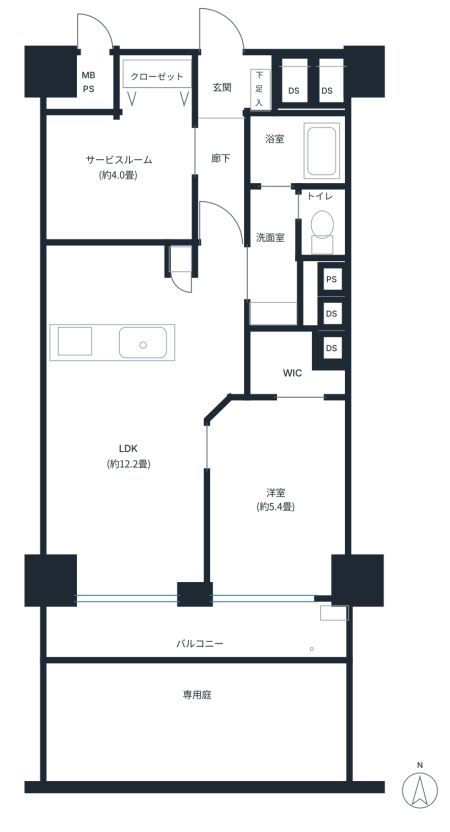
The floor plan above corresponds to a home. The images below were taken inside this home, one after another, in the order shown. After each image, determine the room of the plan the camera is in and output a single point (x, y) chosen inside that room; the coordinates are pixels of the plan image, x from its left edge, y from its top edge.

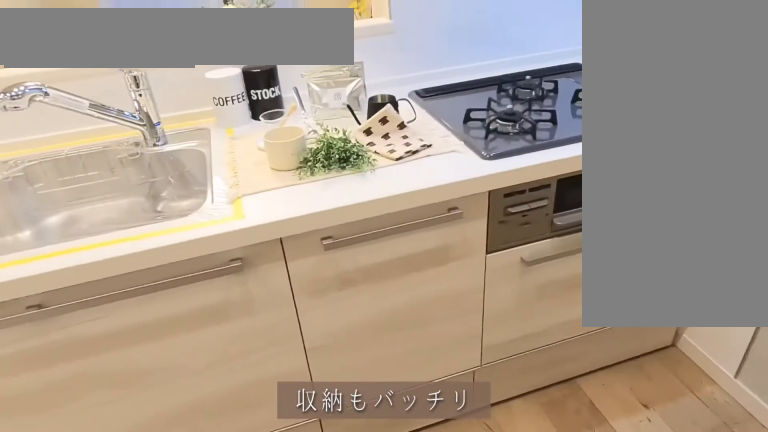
(120, 286)
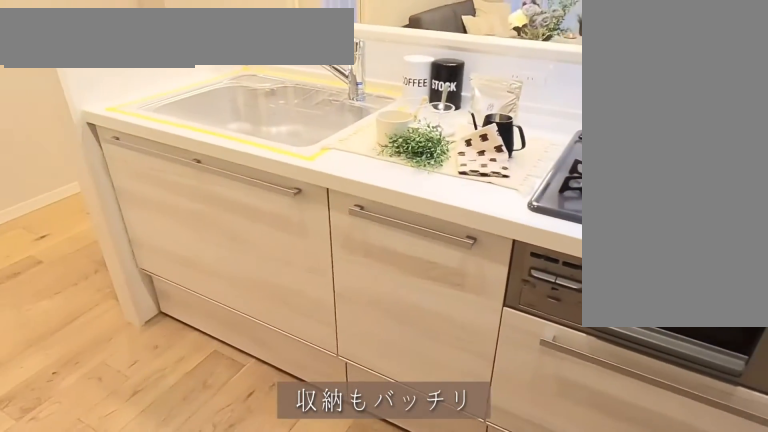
(120, 284)
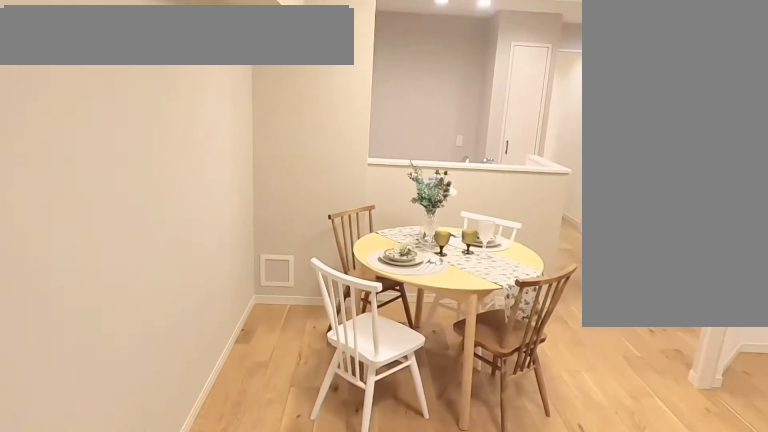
(132, 465)
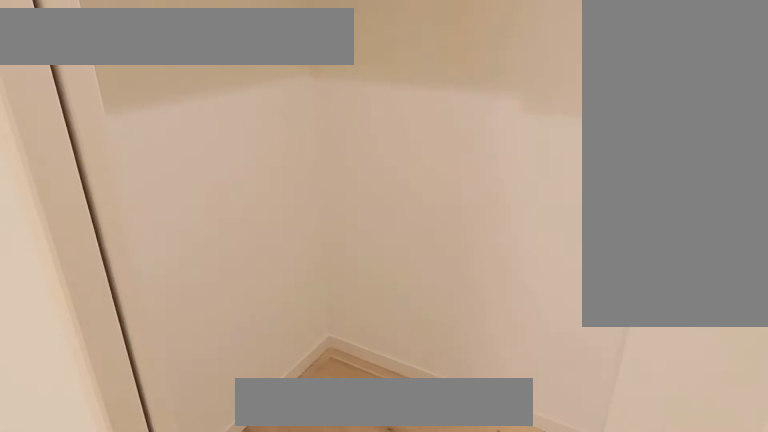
(285, 495)
